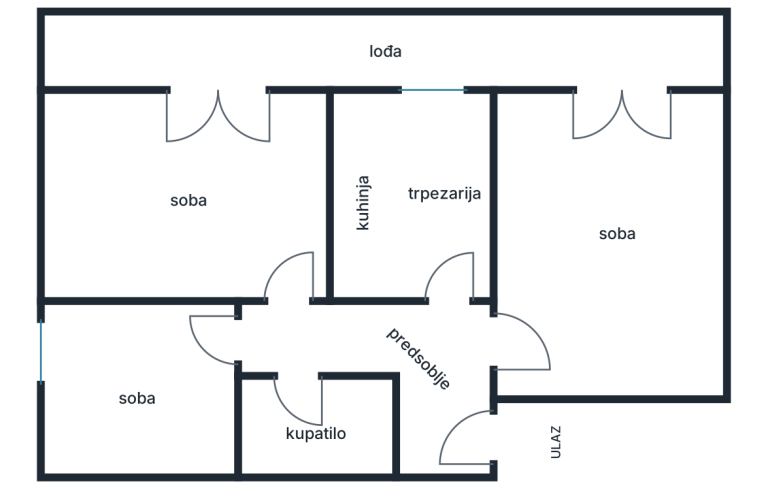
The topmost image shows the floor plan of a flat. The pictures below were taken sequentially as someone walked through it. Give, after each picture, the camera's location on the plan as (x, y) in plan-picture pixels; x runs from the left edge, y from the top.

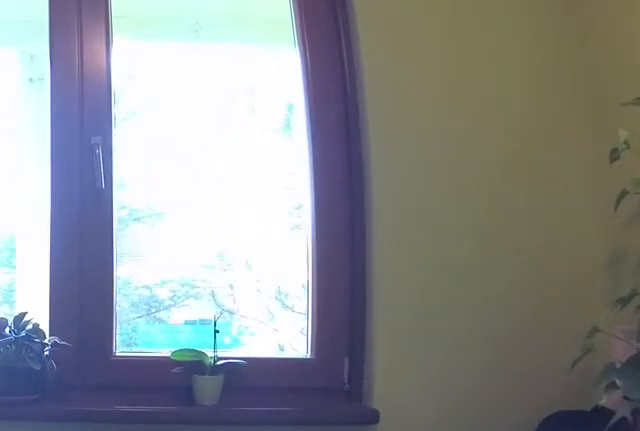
(471, 196)
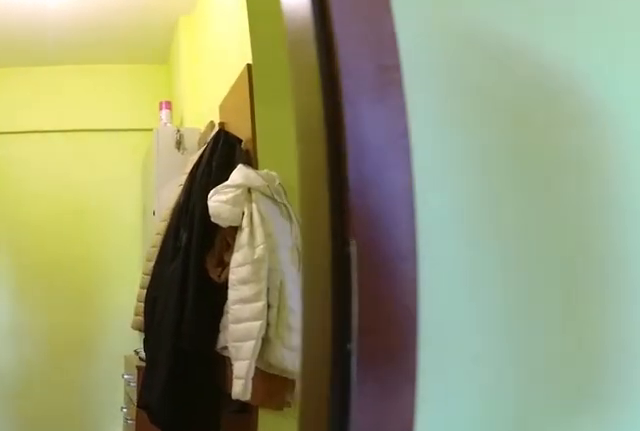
(451, 259)
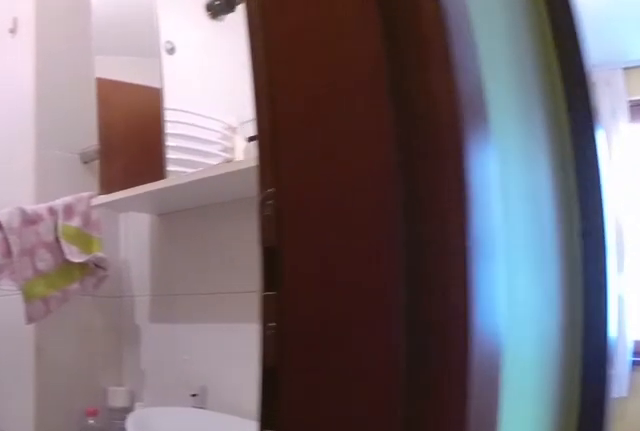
(304, 352)
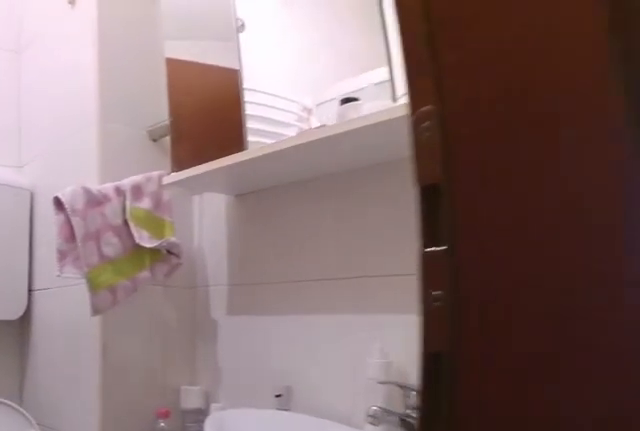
(302, 354)
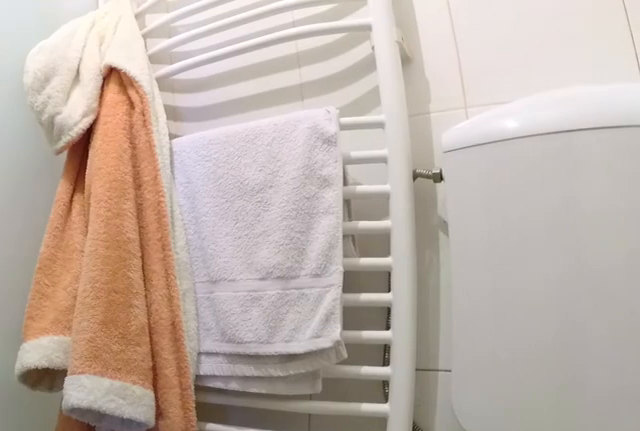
(302, 354)
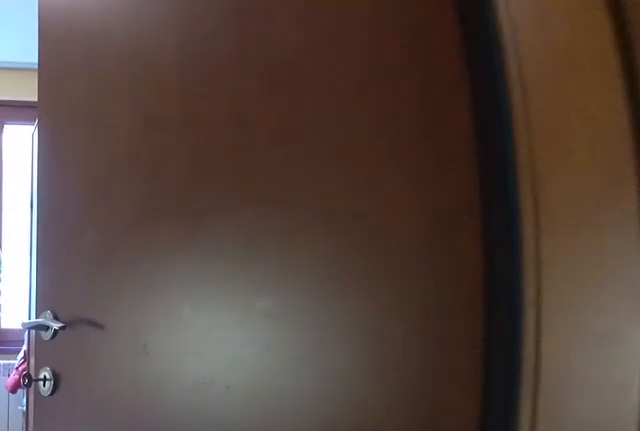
(264, 337)
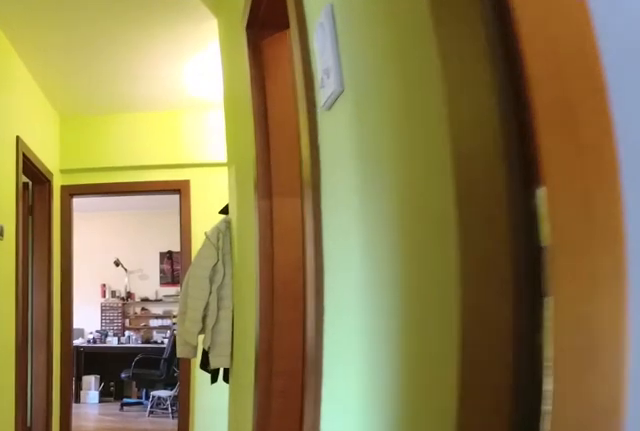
(208, 338)
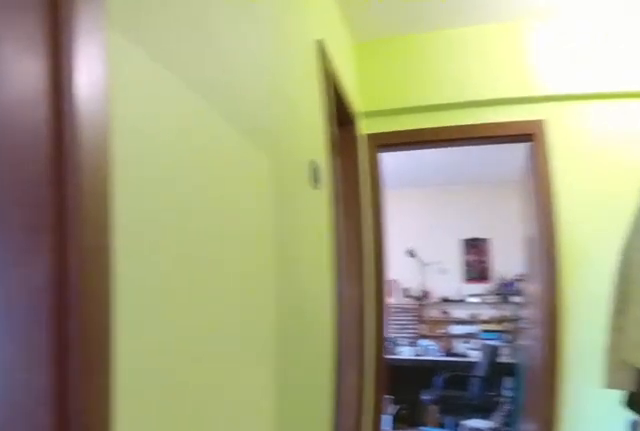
(250, 337)
